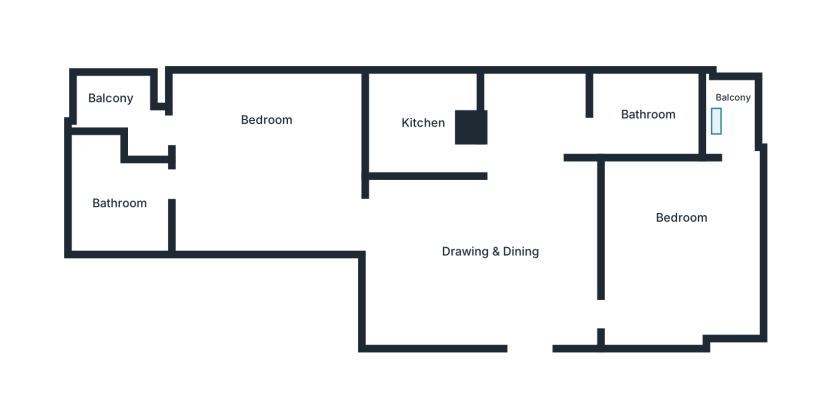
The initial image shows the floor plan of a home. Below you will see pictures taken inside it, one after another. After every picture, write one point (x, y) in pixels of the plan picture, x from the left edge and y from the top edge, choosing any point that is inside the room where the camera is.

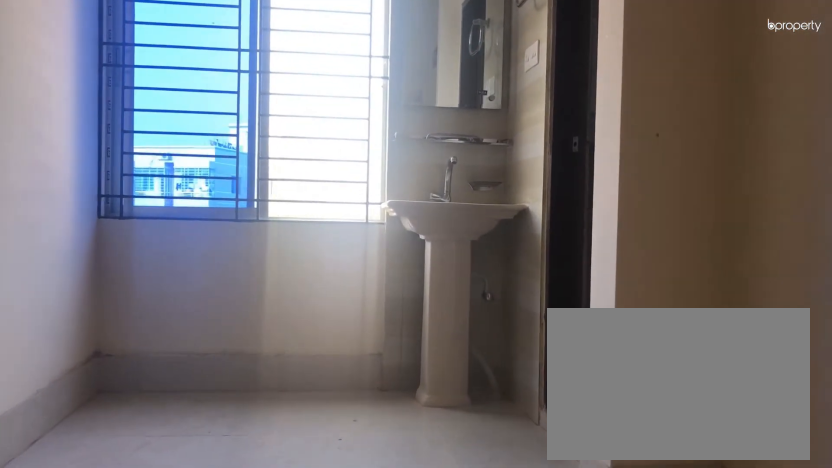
(488, 254)
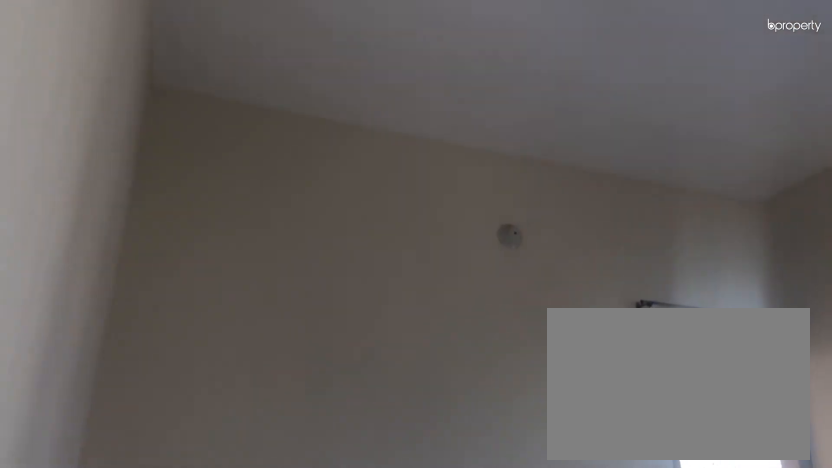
(683, 254)
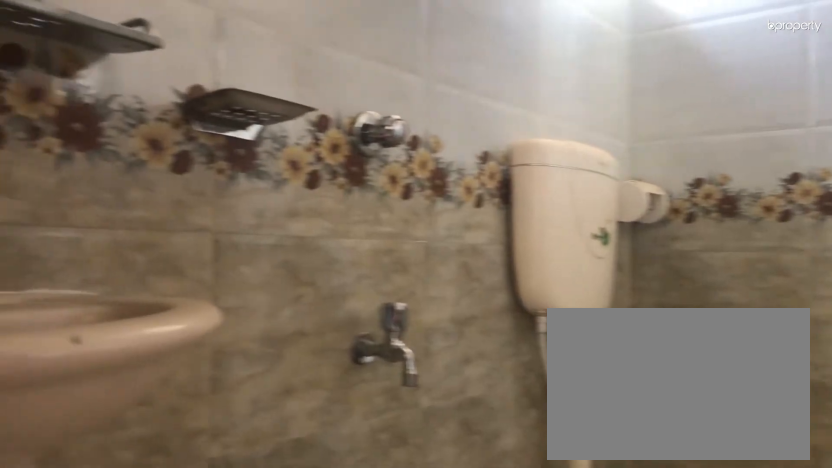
(653, 110)
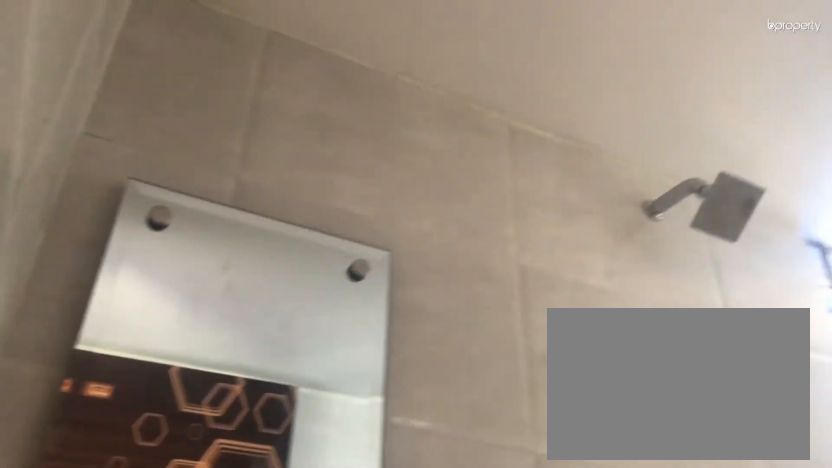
(653, 110)
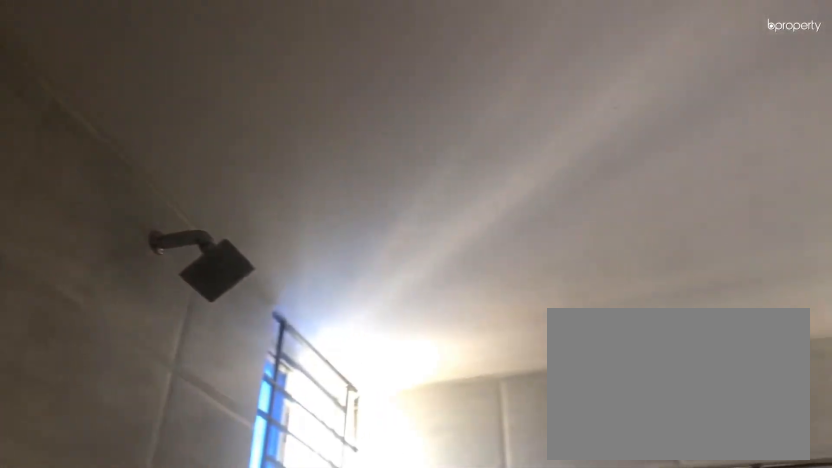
(653, 110)
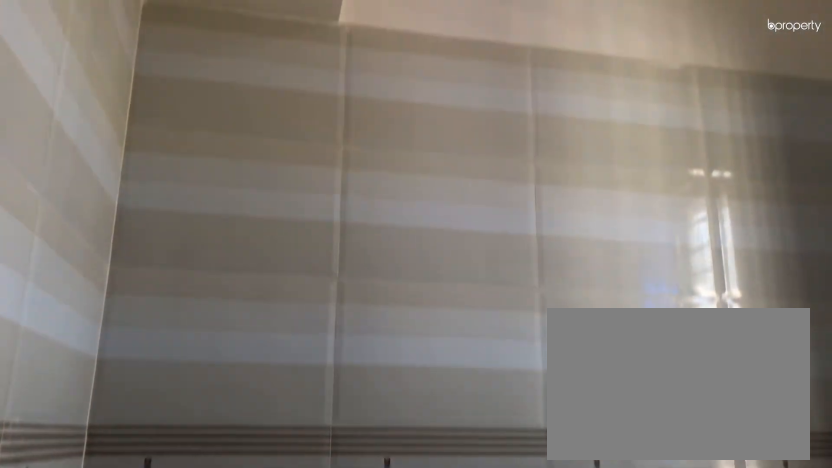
(421, 122)
